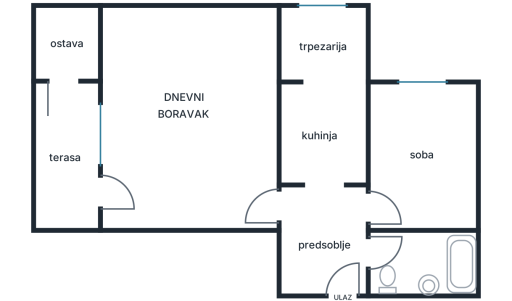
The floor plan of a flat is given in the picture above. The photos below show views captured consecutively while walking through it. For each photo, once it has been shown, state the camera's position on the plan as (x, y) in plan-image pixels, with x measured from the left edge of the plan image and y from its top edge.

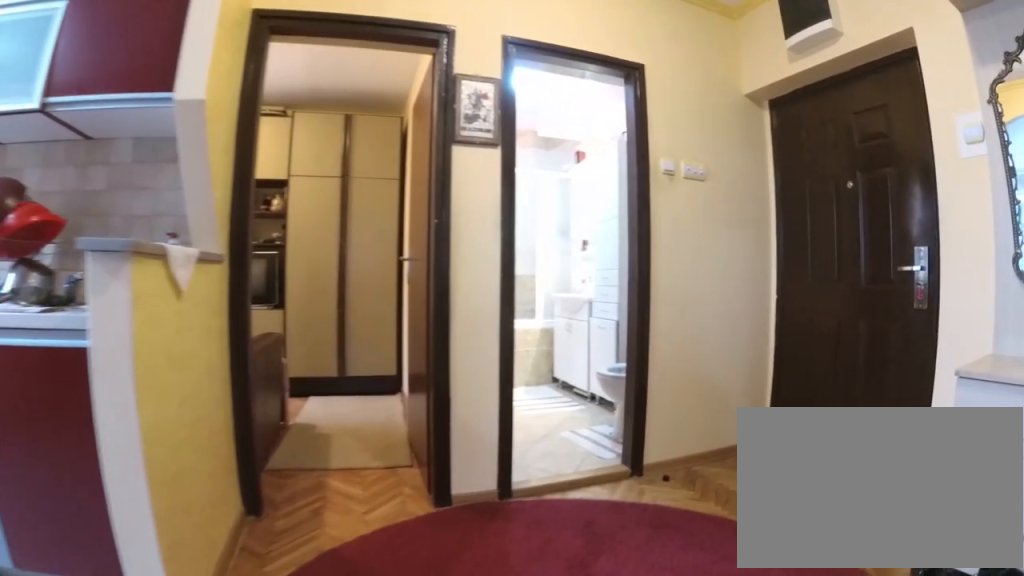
(292, 205)
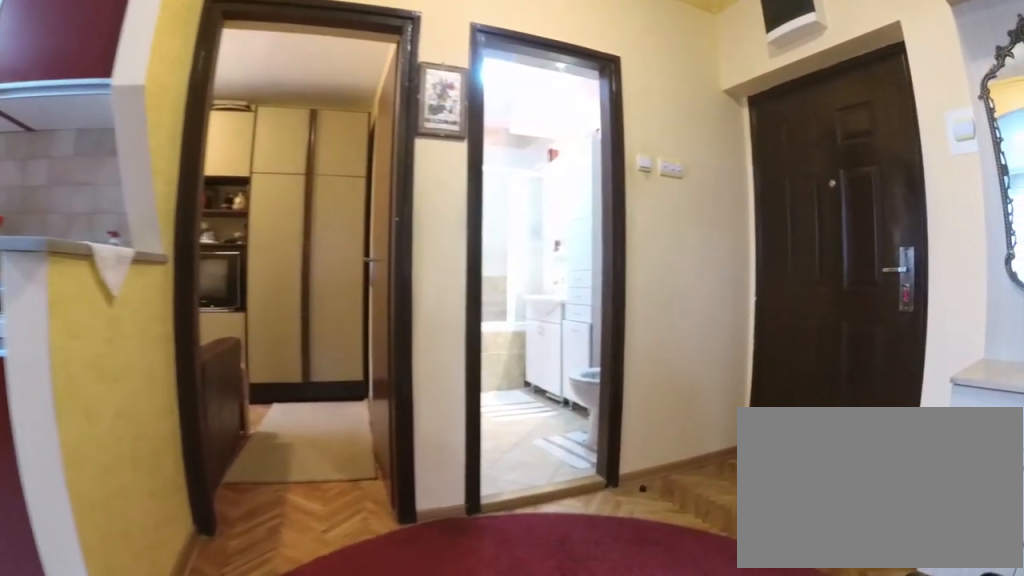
(296, 208)
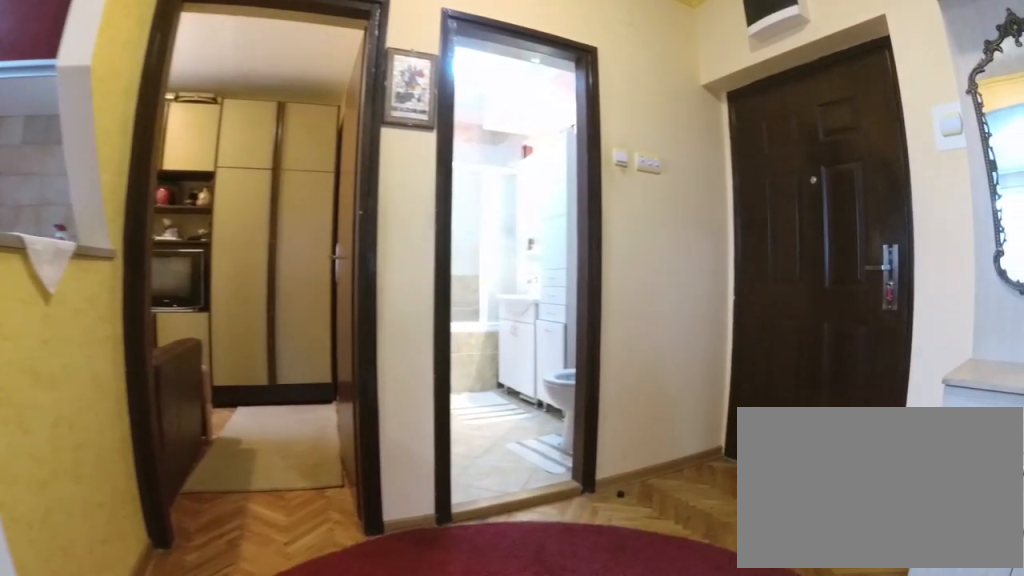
(299, 211)
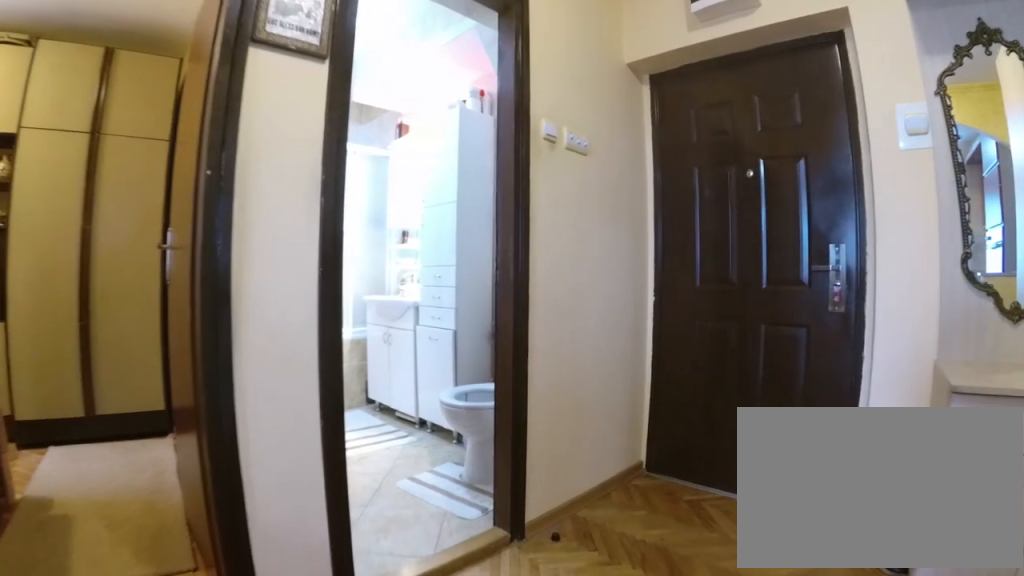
(312, 222)
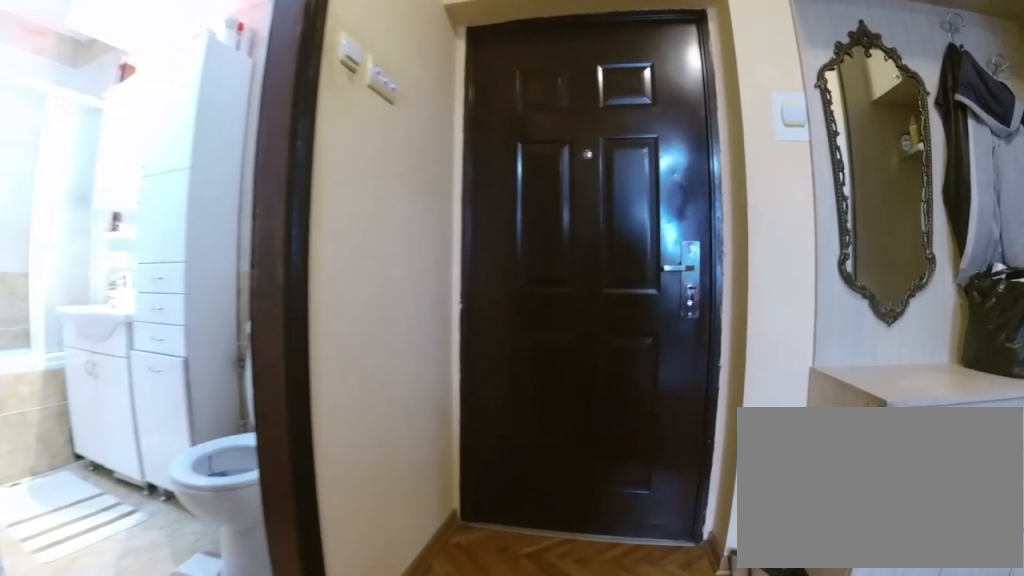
(337, 227)
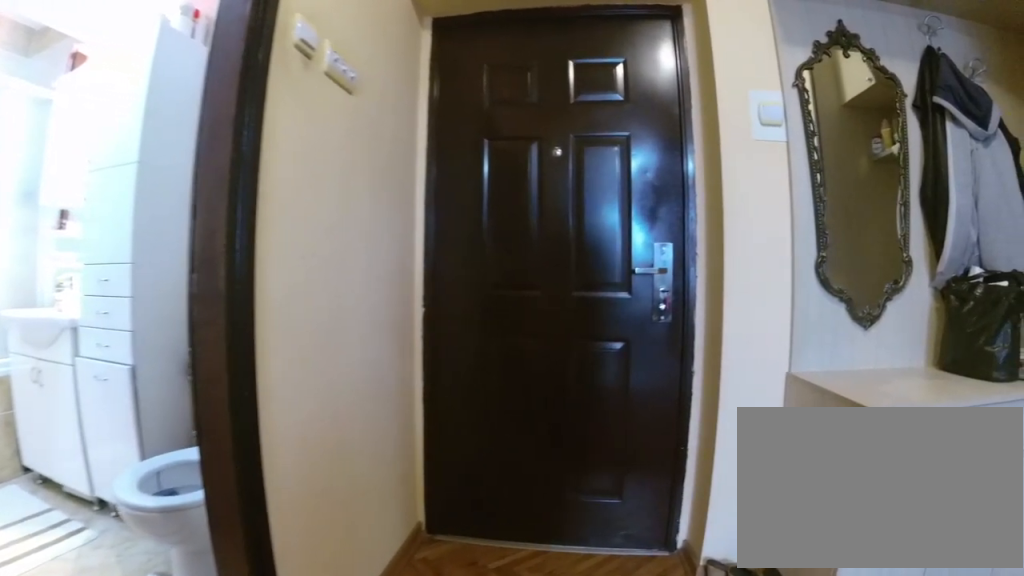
(341, 228)
